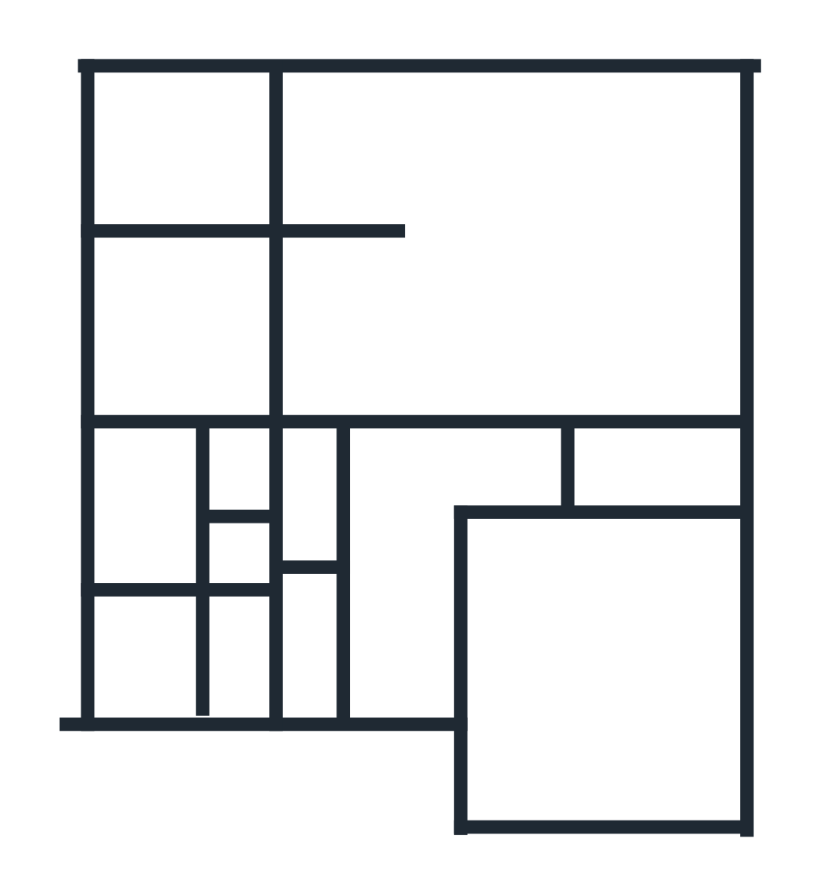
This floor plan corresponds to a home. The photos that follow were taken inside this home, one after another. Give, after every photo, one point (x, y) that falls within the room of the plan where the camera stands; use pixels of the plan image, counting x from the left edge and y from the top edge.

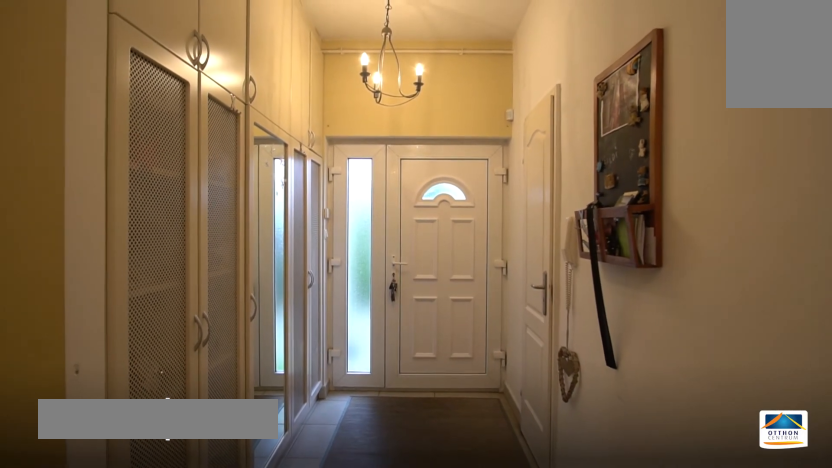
(396, 583)
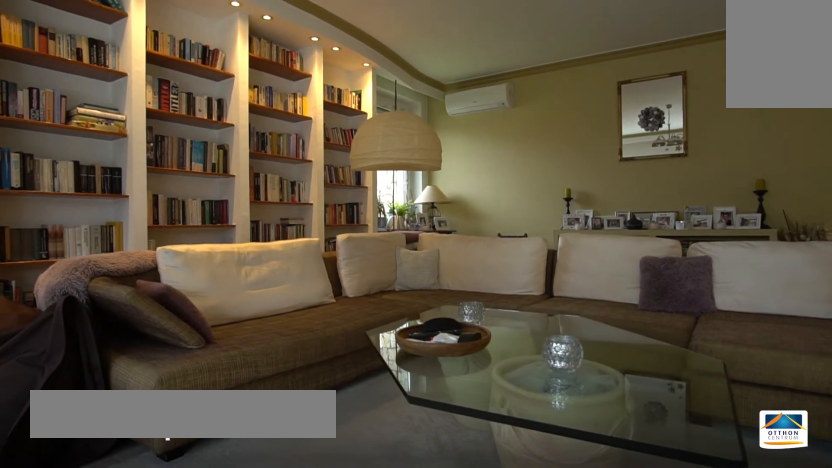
(531, 253)
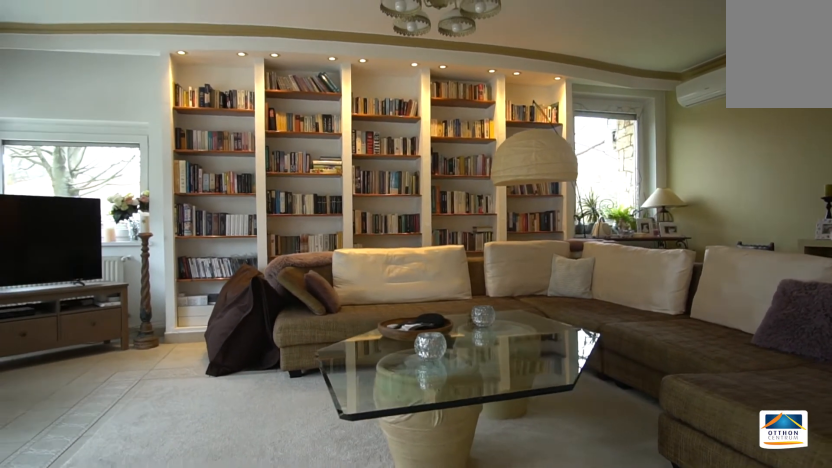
(531, 253)
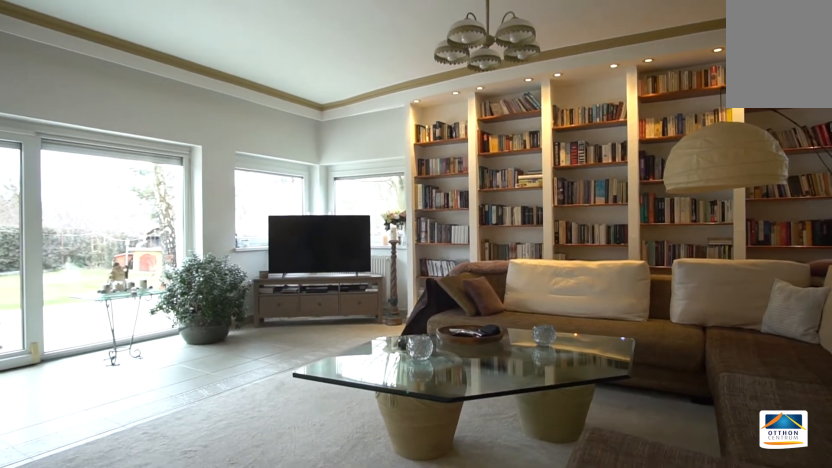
(531, 253)
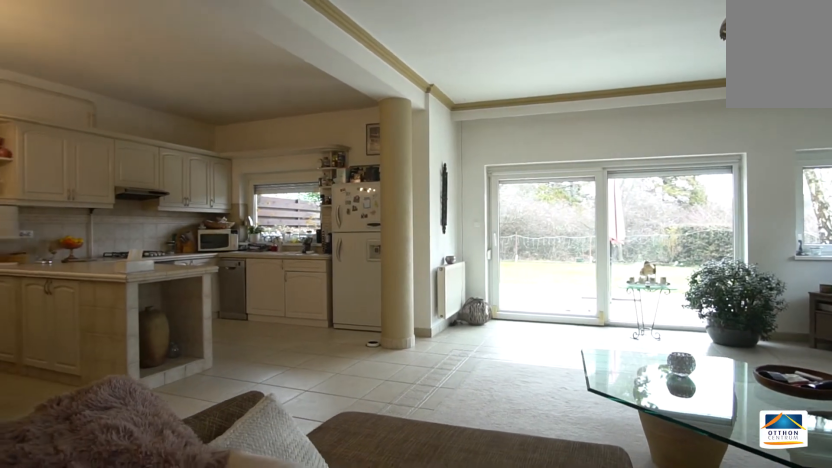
(531, 253)
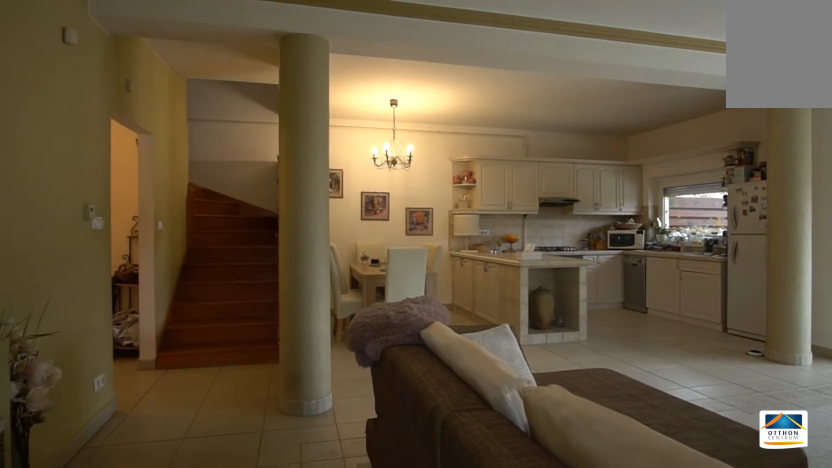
(531, 253)
